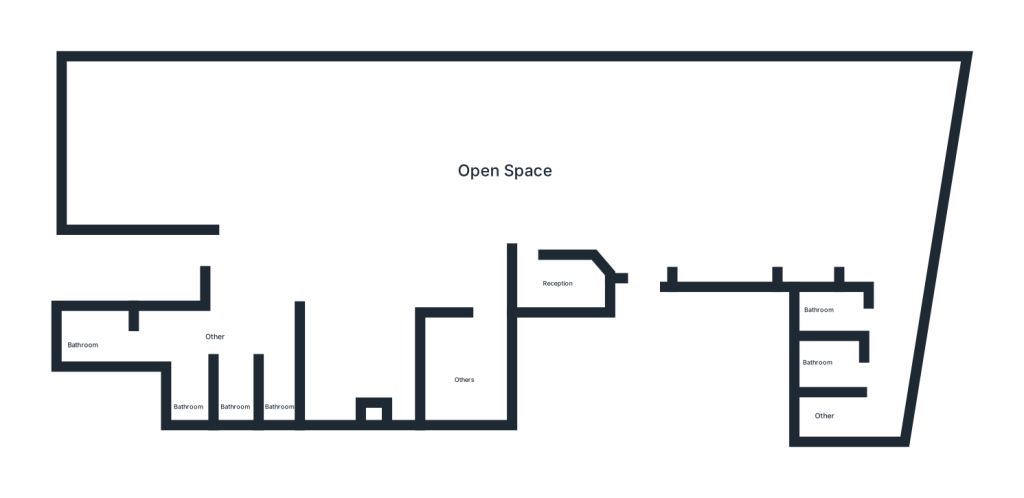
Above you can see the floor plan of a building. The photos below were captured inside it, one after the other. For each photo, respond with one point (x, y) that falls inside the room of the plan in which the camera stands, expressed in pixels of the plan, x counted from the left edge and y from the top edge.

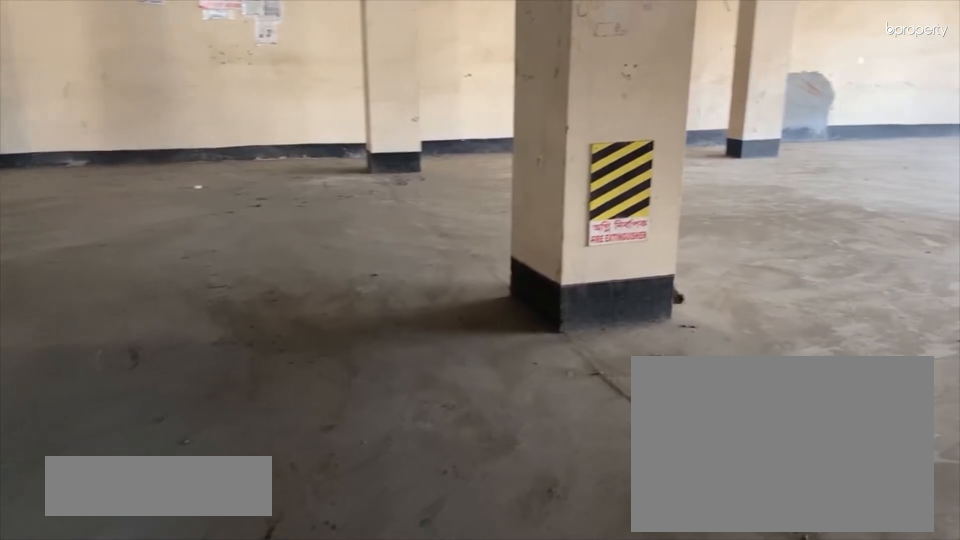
(669, 220)
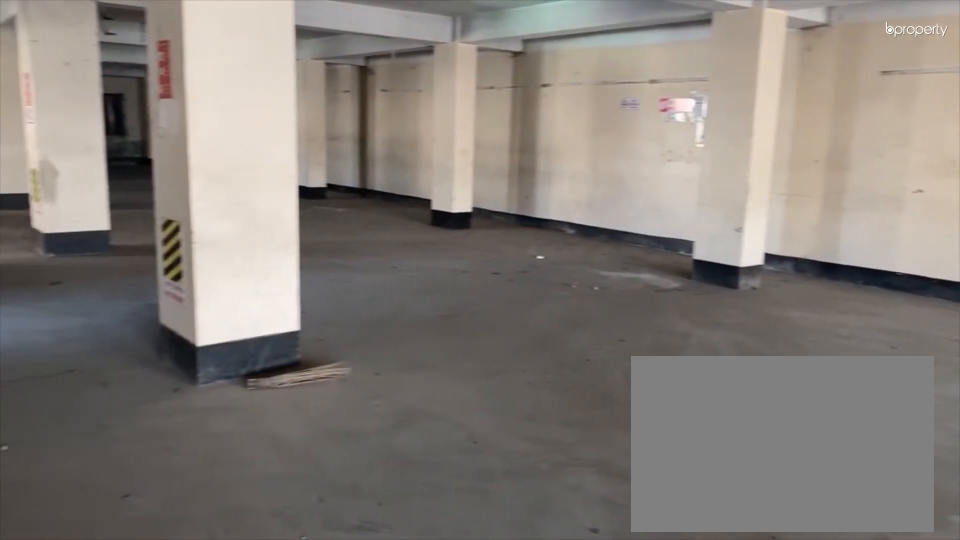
(766, 196)
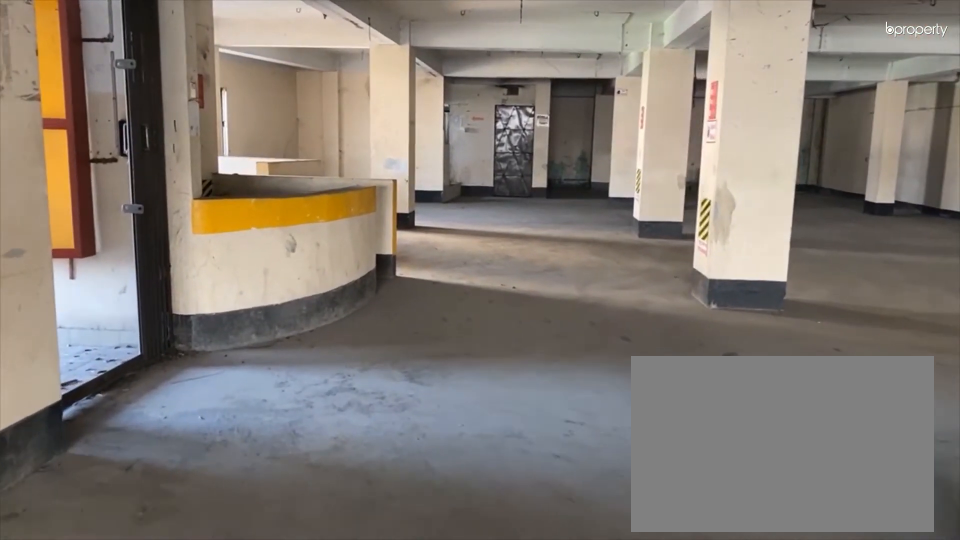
(634, 205)
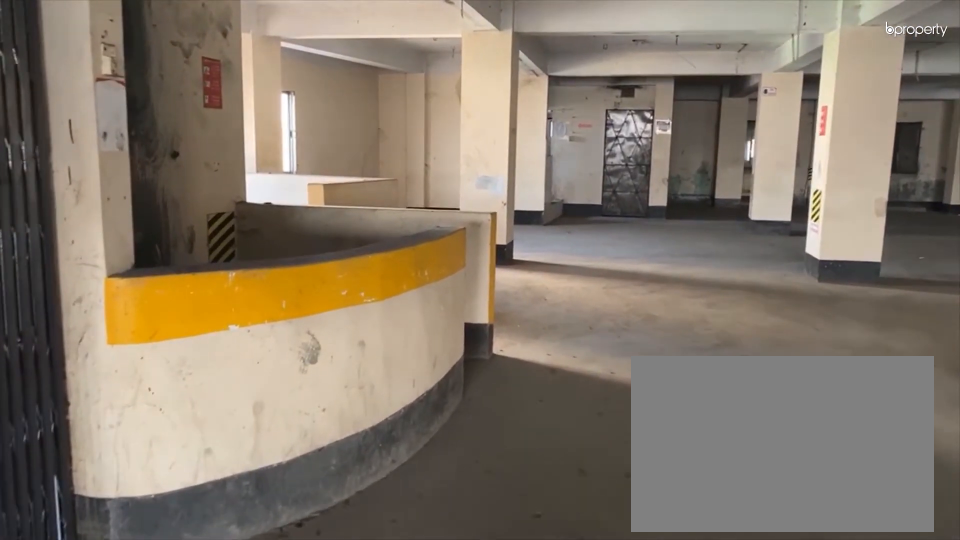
(634, 205)
